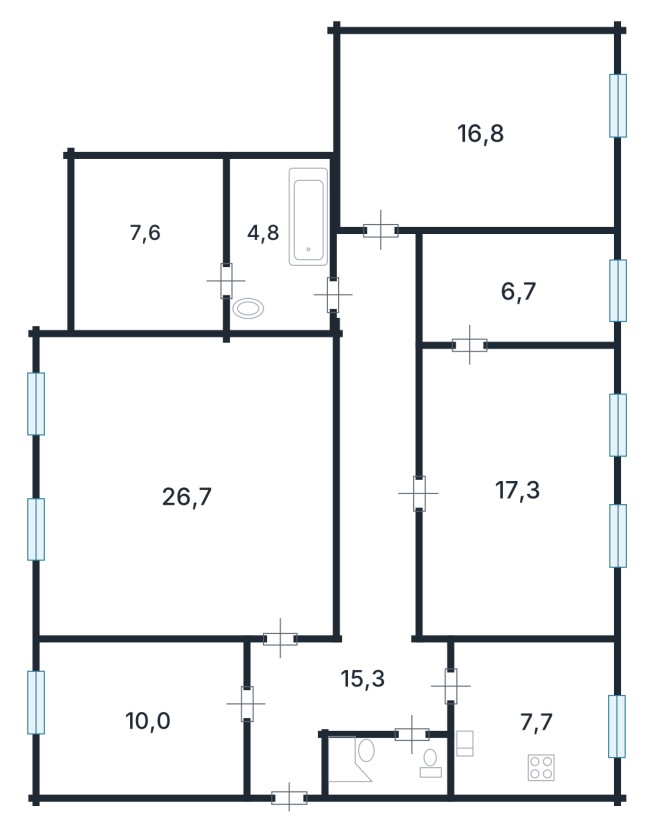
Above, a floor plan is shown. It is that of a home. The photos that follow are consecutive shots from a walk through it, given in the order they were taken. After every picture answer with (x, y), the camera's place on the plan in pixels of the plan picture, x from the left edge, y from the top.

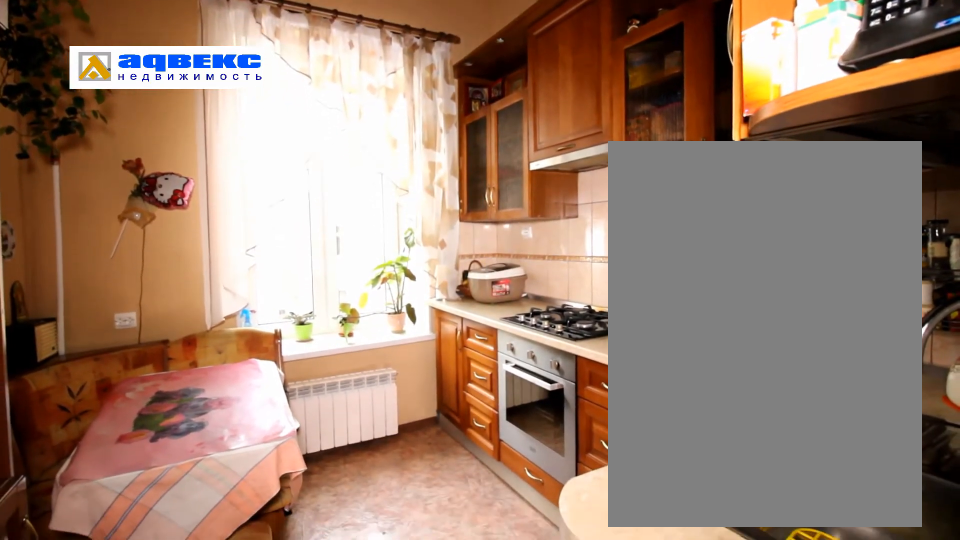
(546, 758)
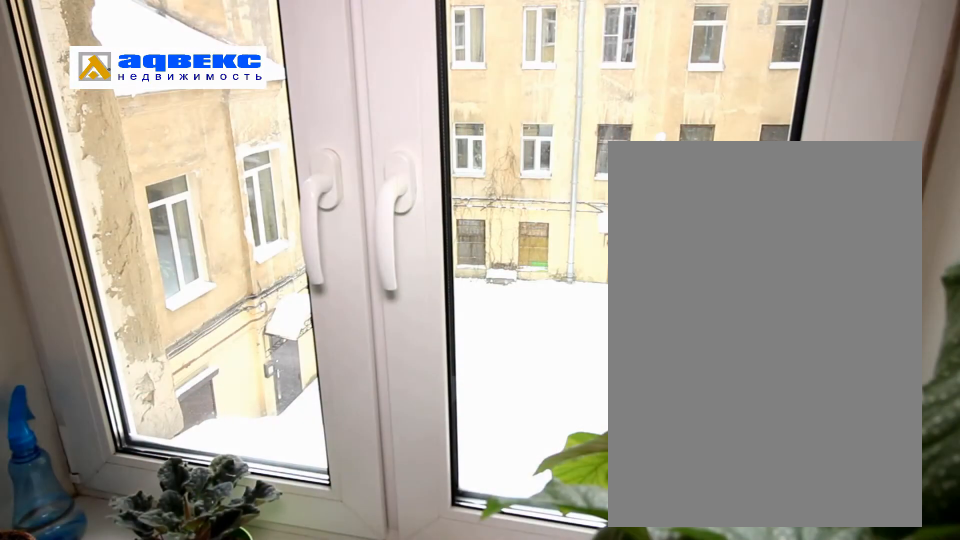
(546, 758)
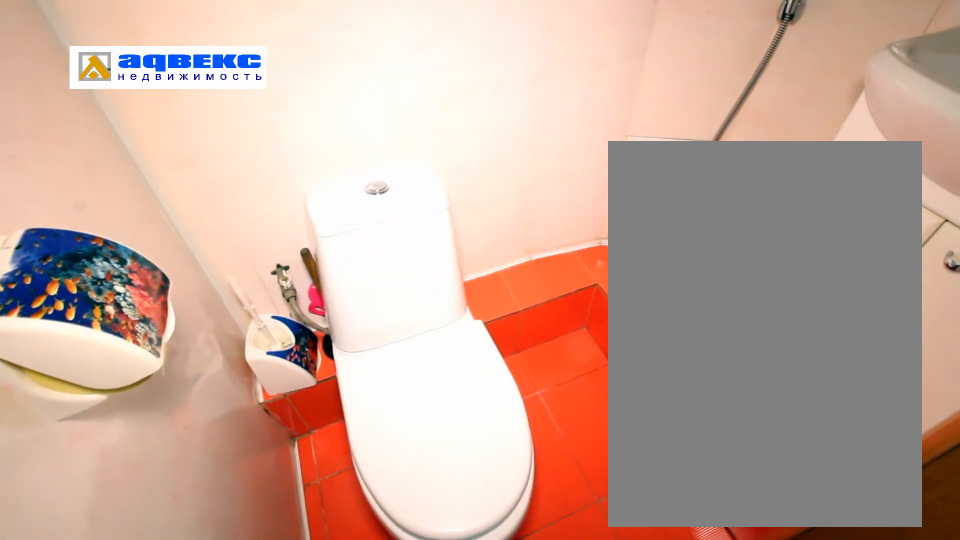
(383, 793)
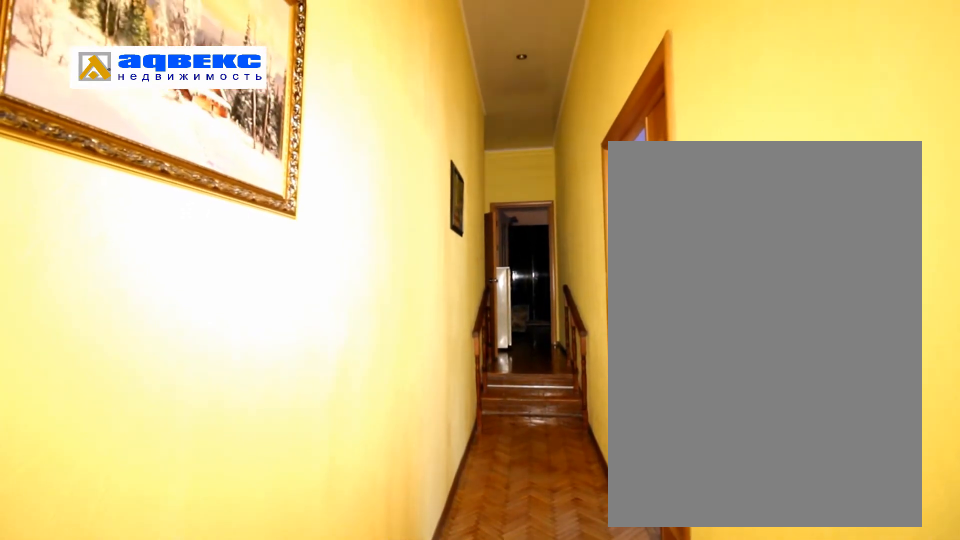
(377, 463)
